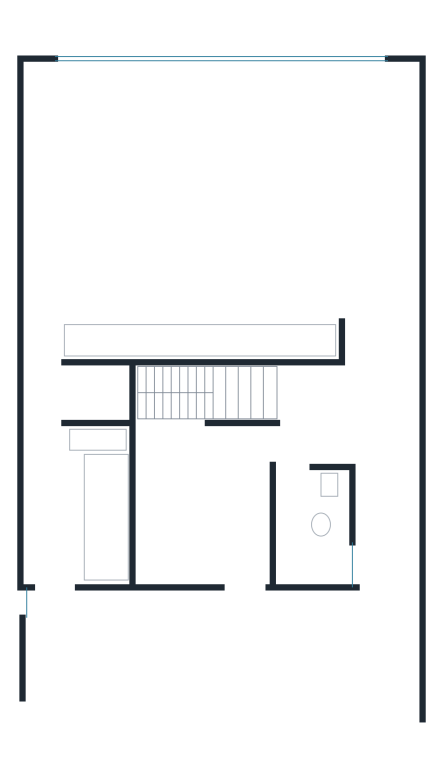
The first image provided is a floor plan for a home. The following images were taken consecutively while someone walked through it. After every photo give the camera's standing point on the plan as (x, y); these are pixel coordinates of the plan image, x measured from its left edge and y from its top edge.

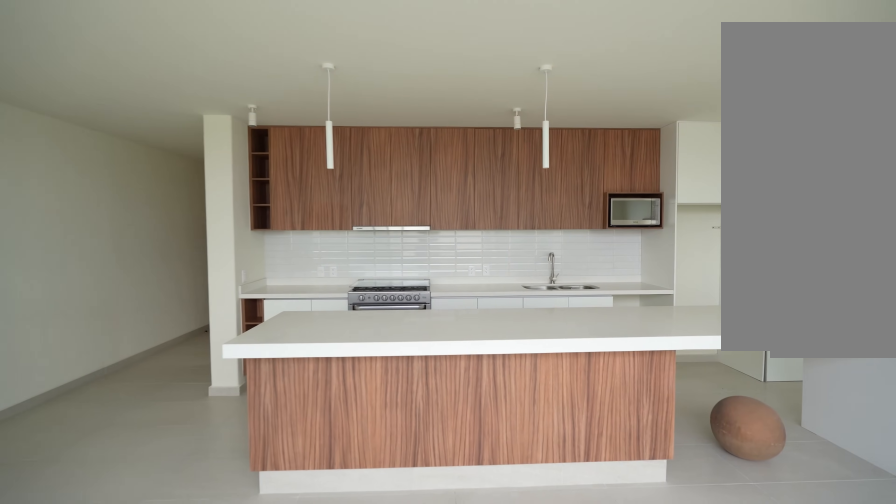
(301, 146)
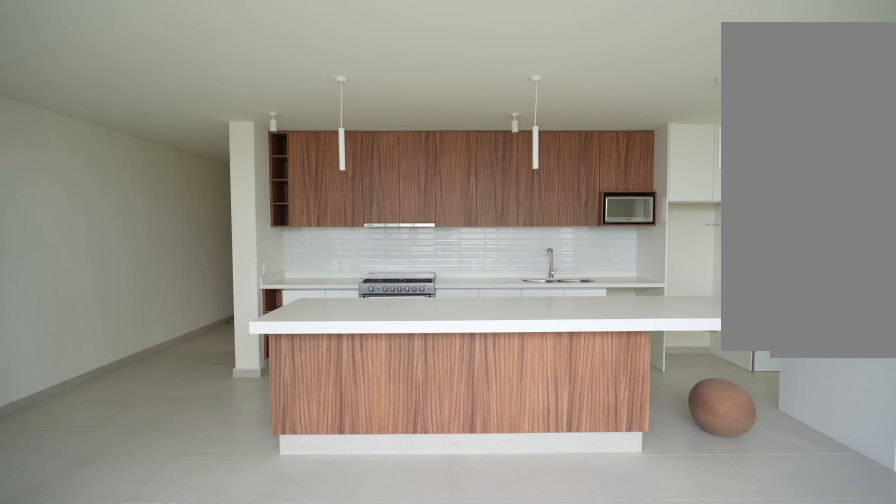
(279, 146)
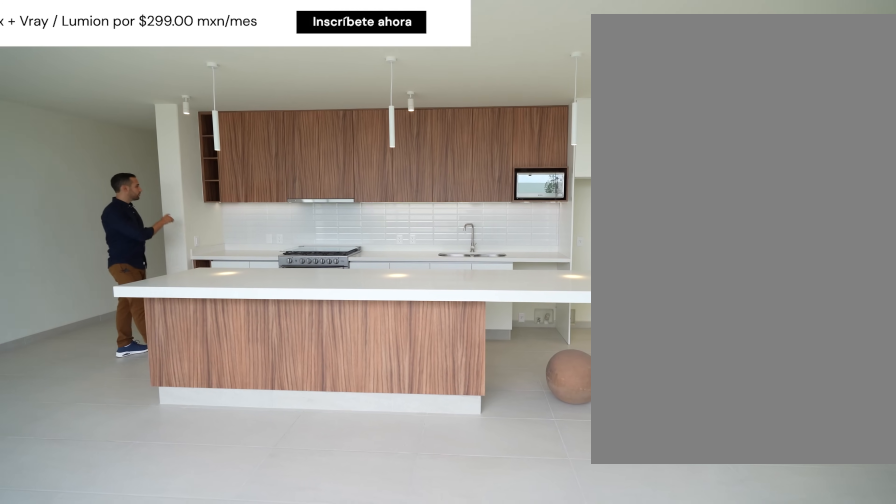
(191, 153)
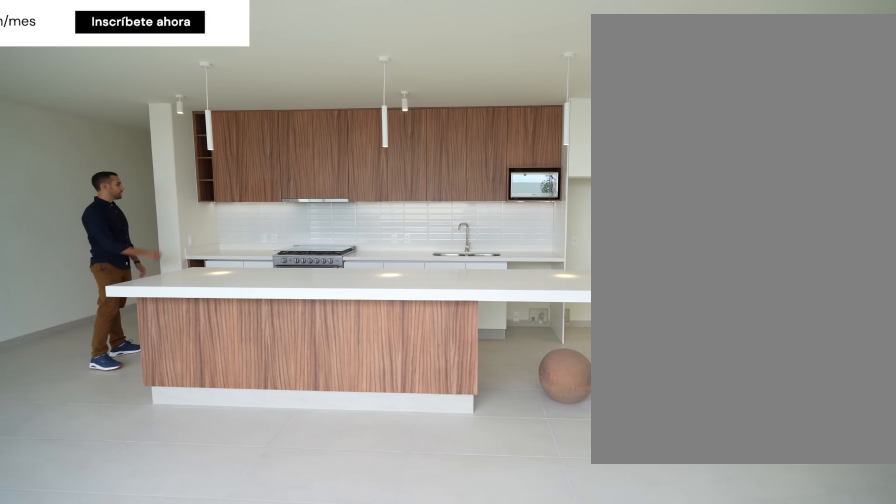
(191, 153)
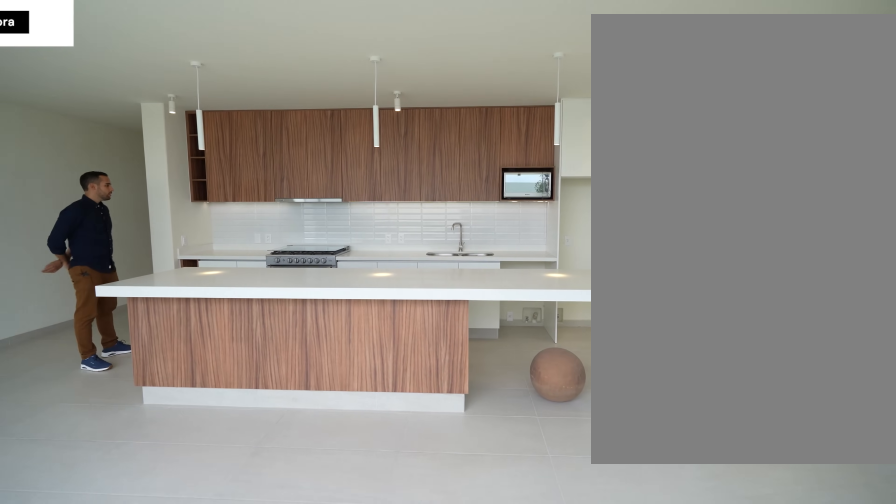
(191, 153)
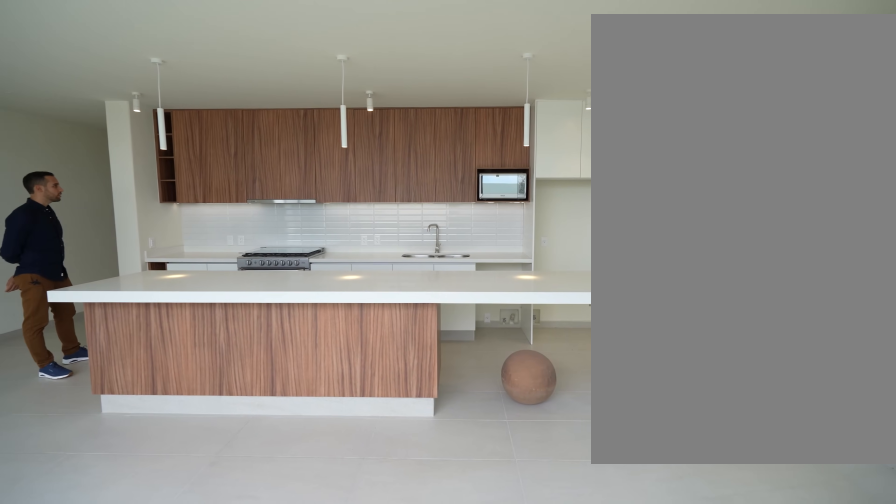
(185, 150)
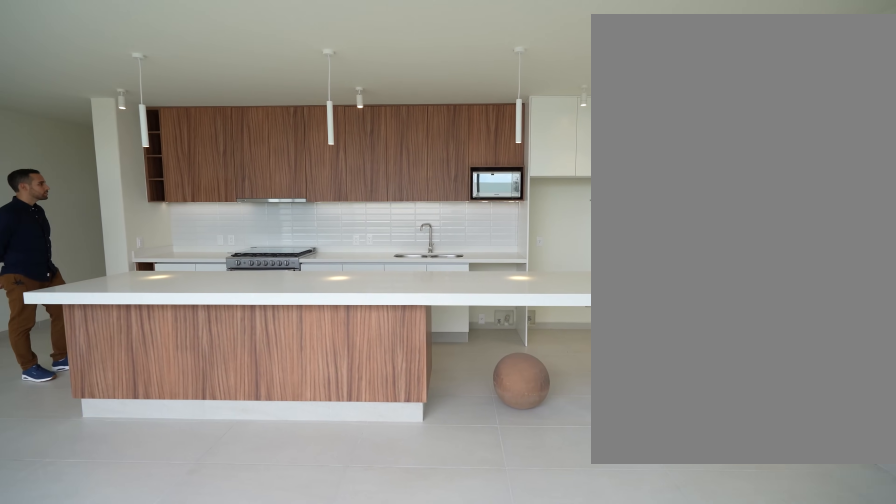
(179, 150)
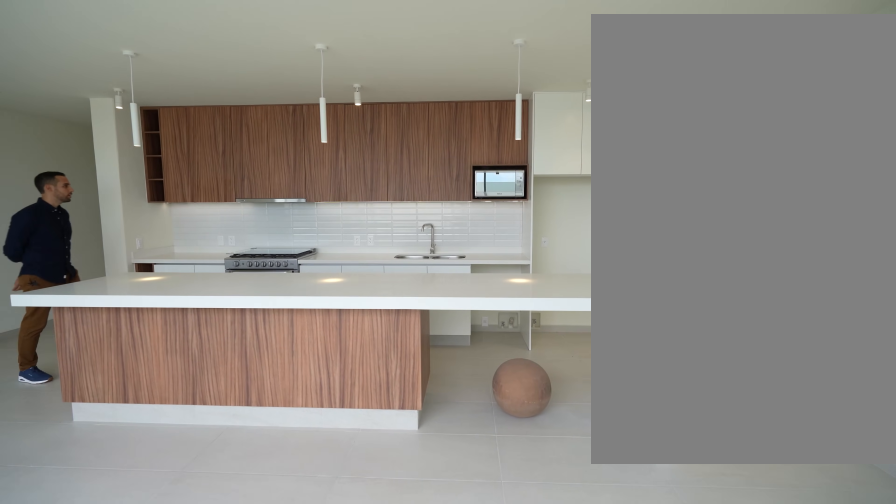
(173, 149)
